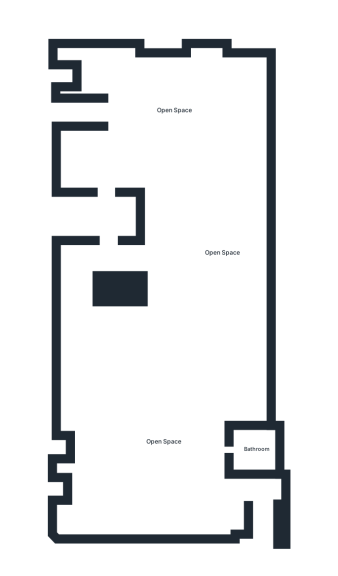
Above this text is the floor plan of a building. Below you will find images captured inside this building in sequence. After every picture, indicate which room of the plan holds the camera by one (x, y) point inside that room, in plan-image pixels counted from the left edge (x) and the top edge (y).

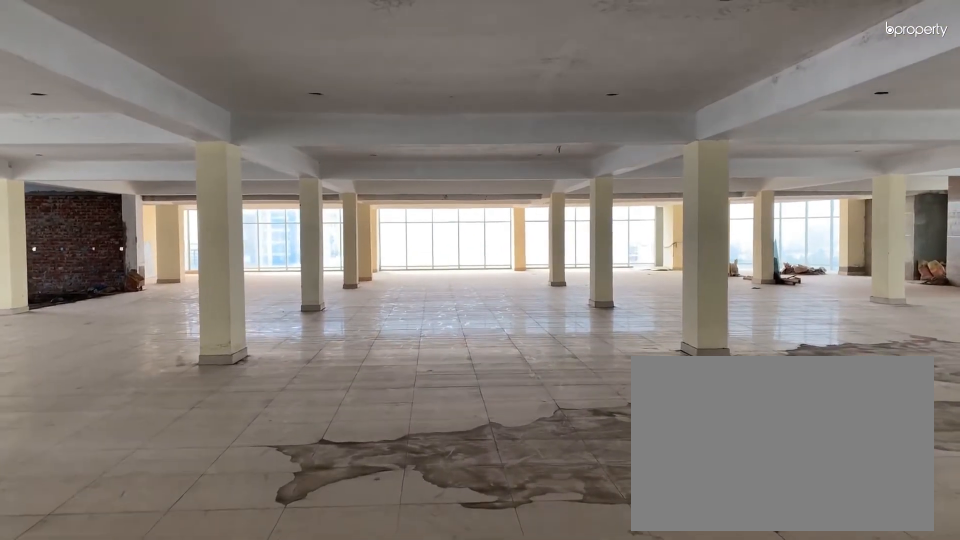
(221, 253)
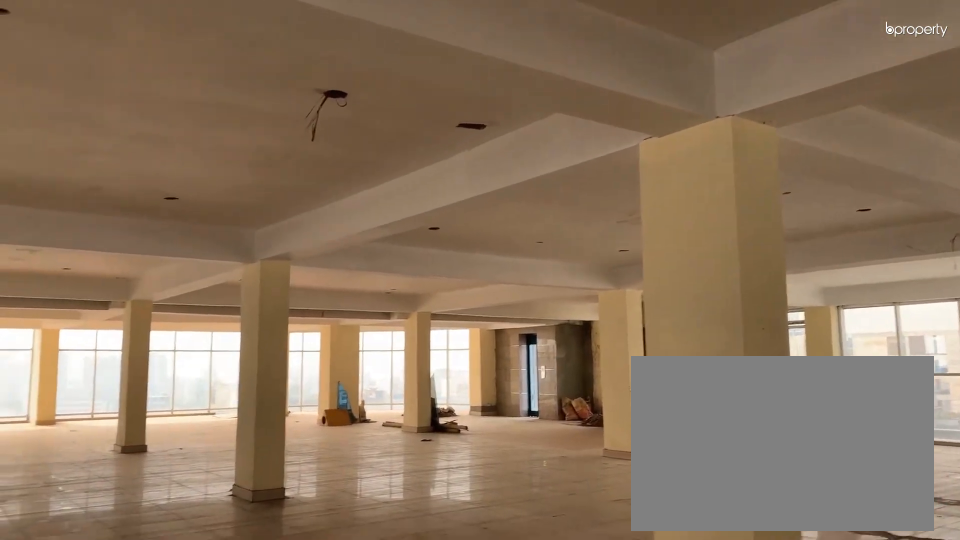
(221, 253)
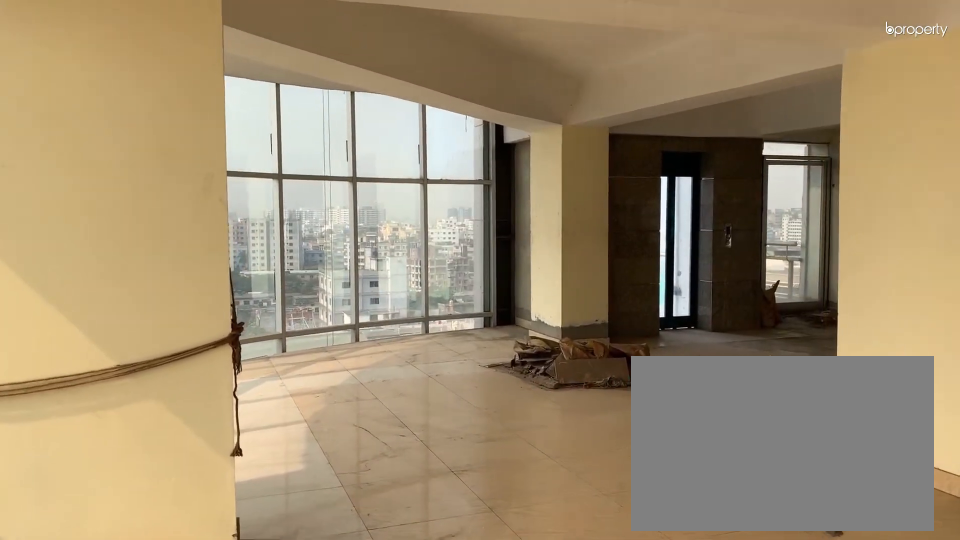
(163, 442)
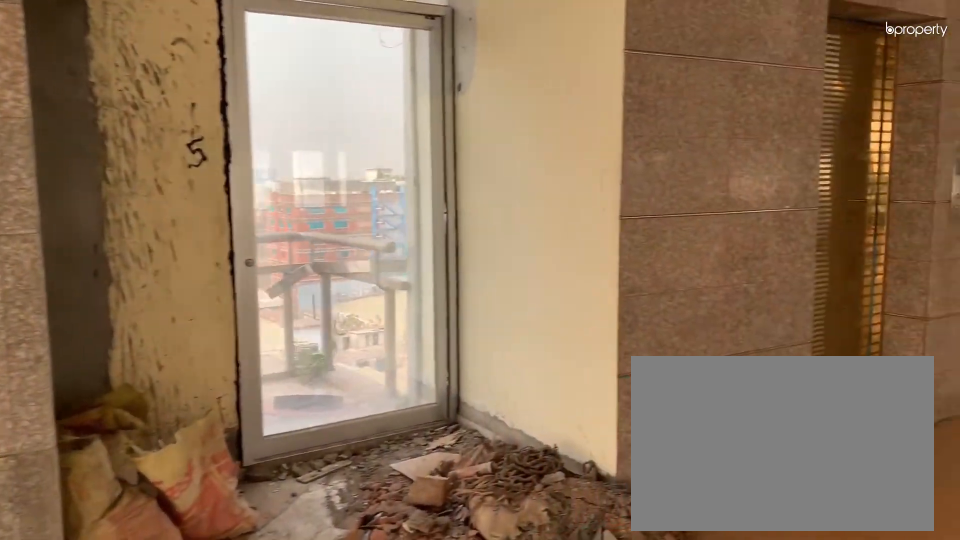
(162, 442)
